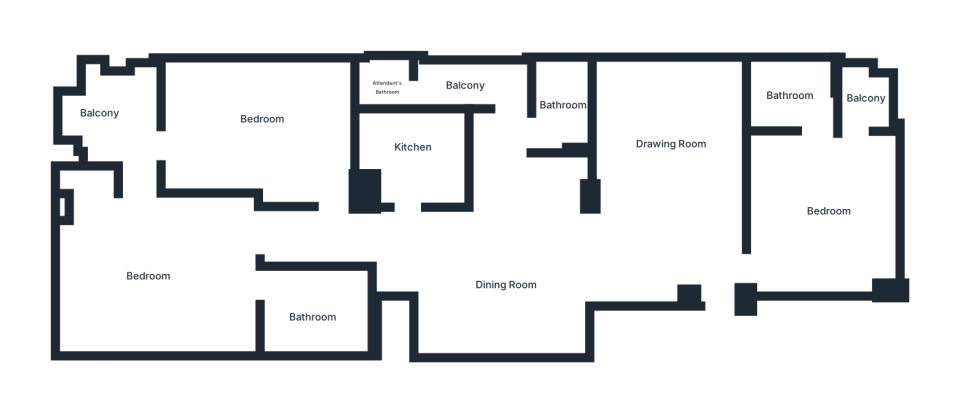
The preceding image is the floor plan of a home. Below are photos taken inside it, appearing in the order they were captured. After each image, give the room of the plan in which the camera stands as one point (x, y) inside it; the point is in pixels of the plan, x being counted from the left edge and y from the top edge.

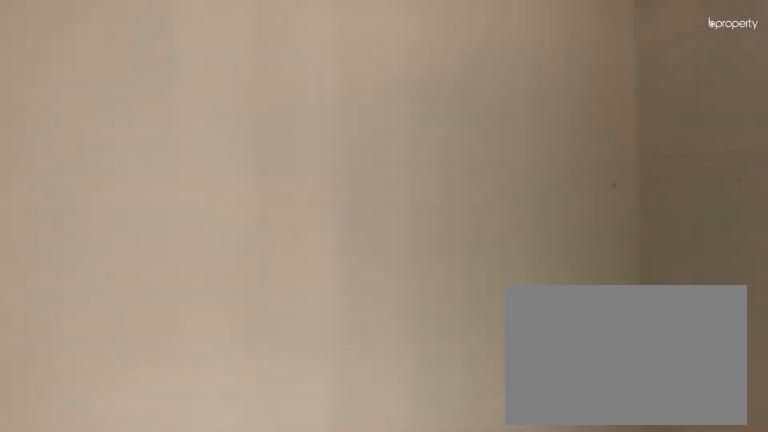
(667, 136)
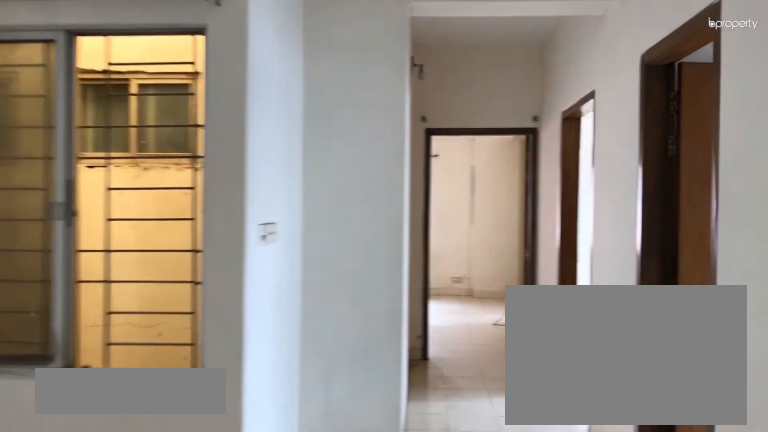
(499, 286)
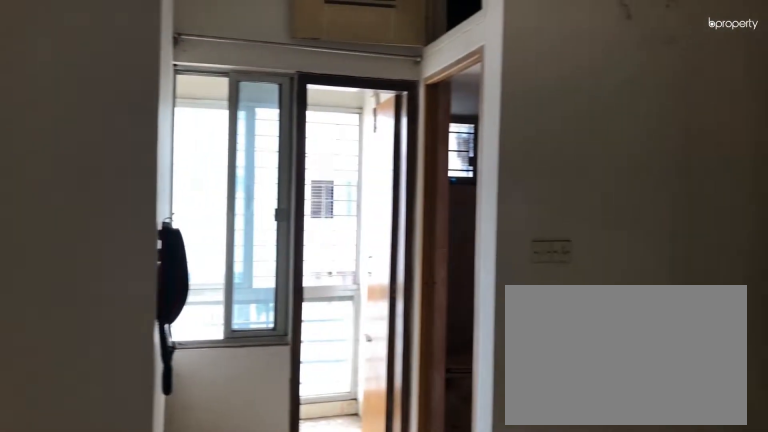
(499, 286)
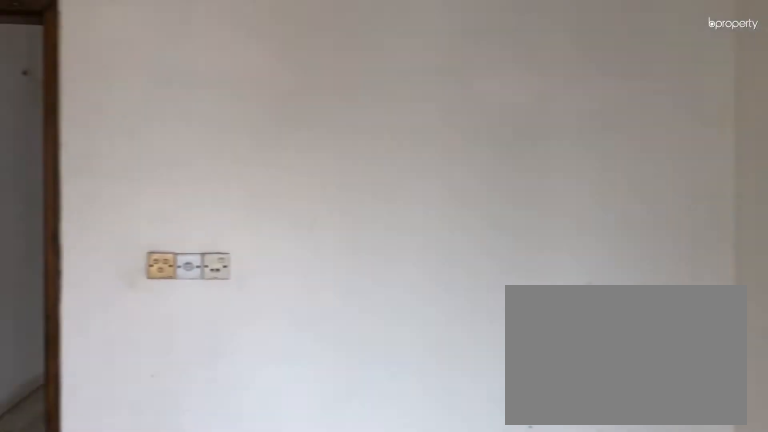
(824, 207)
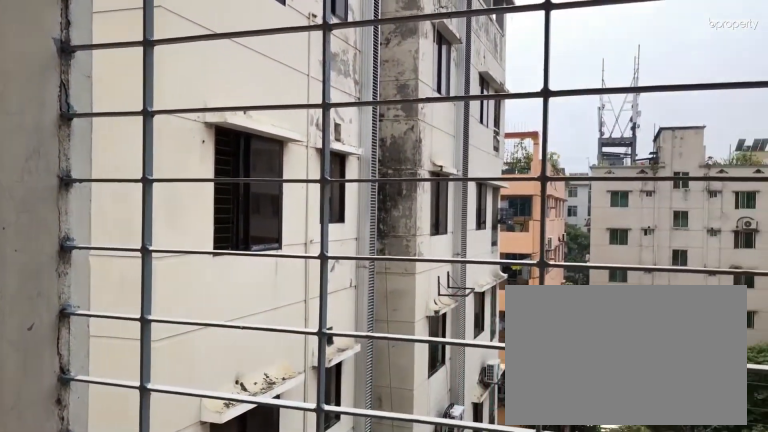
(863, 97)
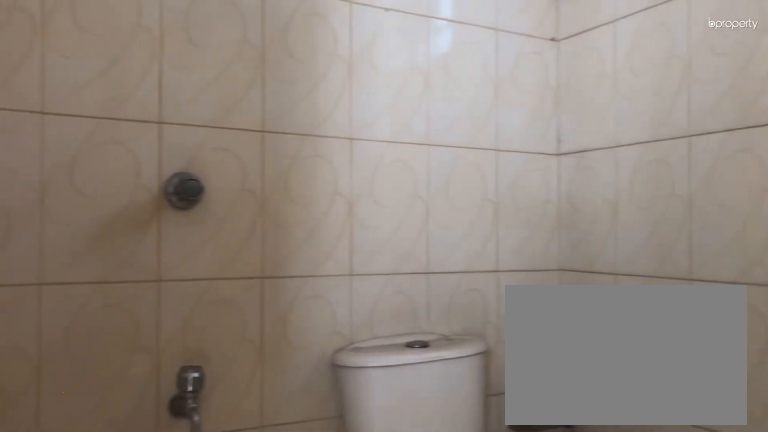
(785, 97)
